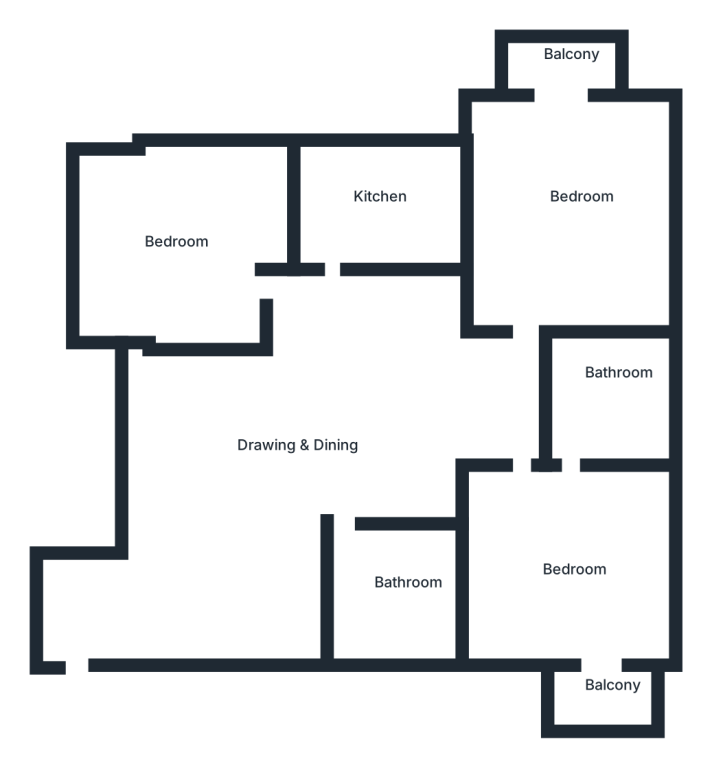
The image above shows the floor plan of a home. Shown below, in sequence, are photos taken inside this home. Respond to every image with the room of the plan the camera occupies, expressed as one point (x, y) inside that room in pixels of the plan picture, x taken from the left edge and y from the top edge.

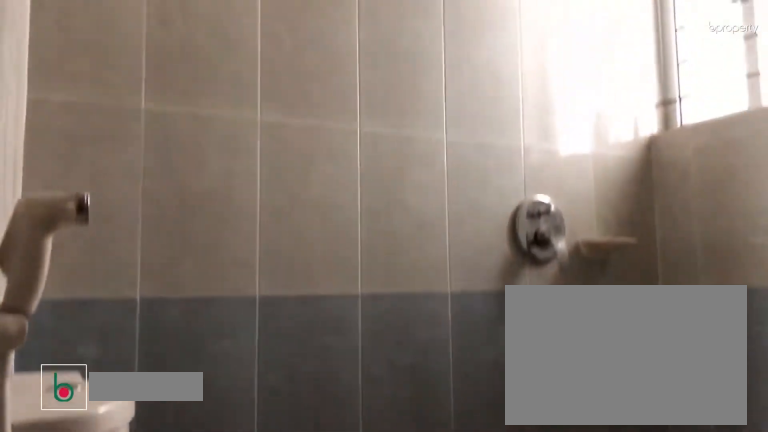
(389, 585)
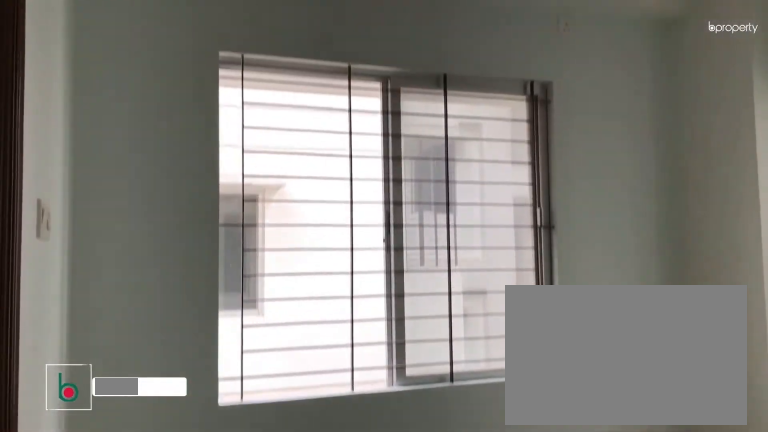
(582, 580)
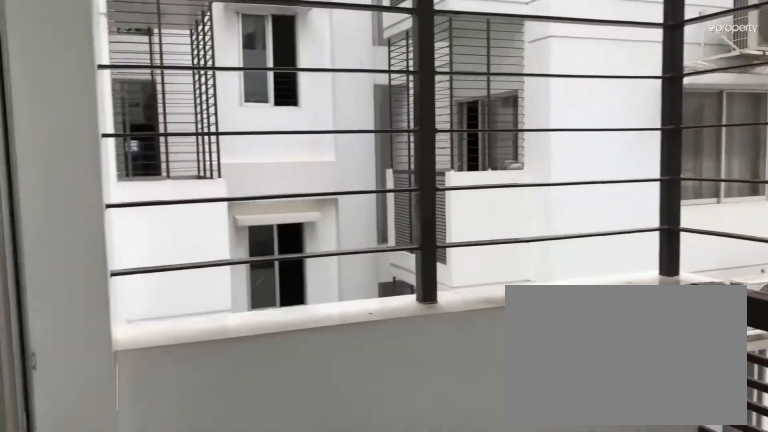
(602, 695)
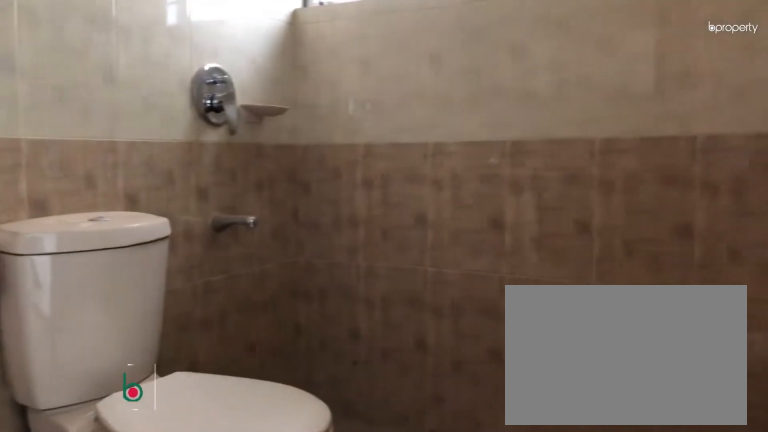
(607, 398)
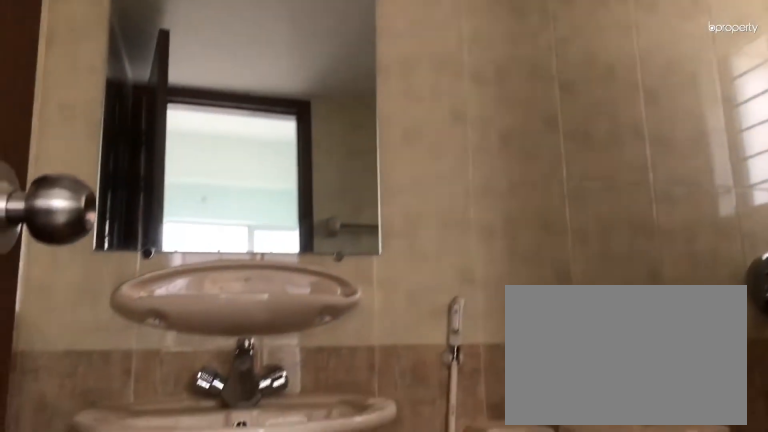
(607, 398)
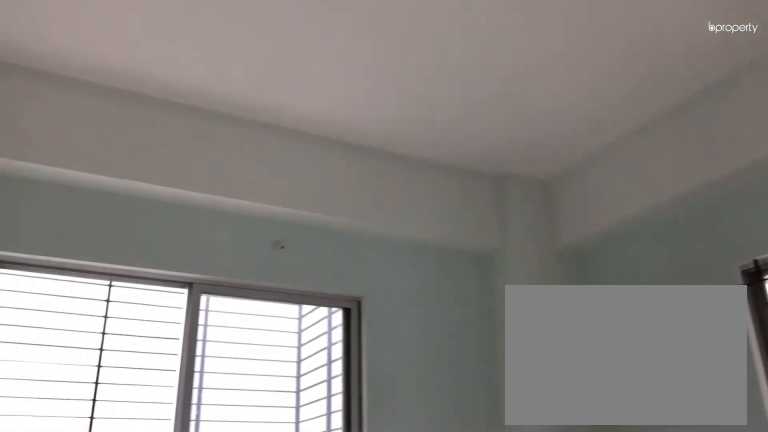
(573, 195)
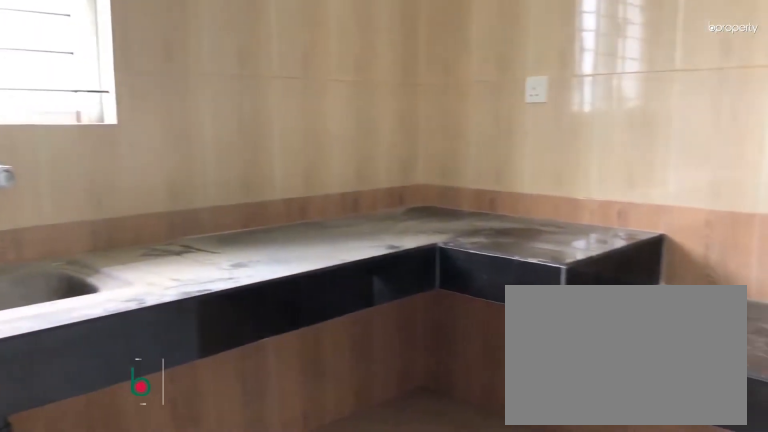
(367, 206)
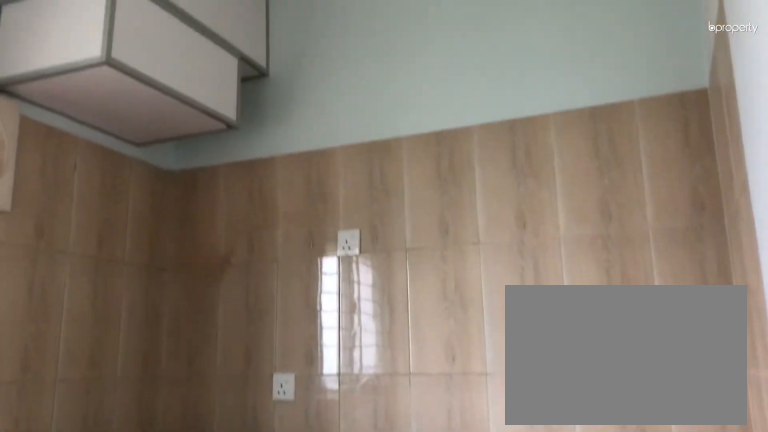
(367, 206)
